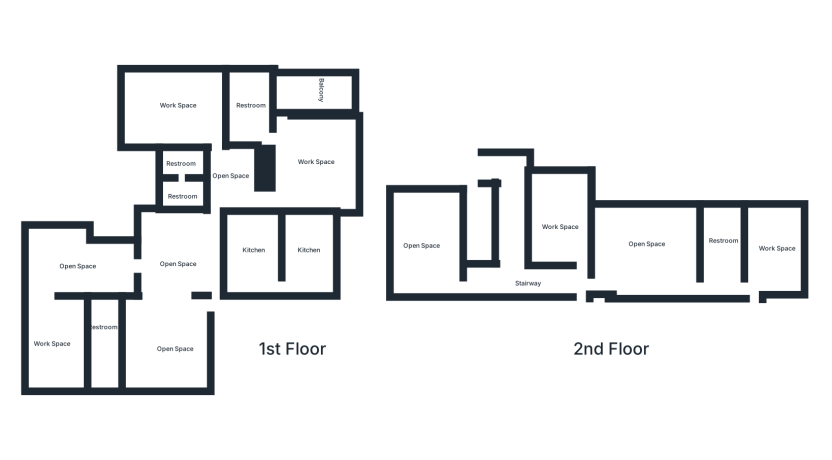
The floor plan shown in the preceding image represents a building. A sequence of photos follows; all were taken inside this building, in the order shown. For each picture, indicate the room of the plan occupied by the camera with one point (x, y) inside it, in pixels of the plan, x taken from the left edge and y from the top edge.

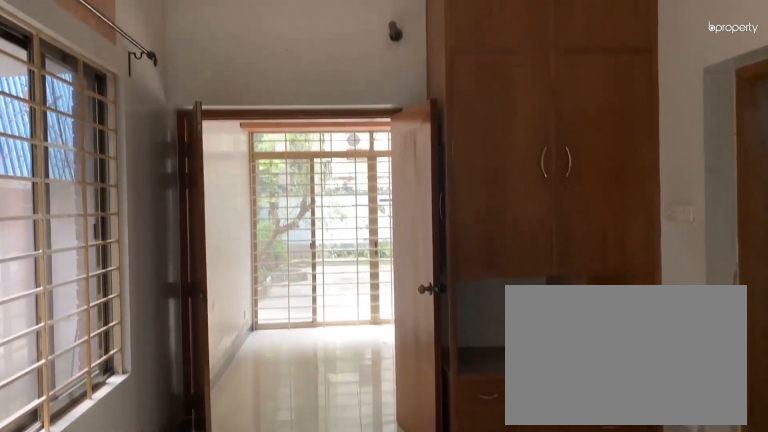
(57, 346)
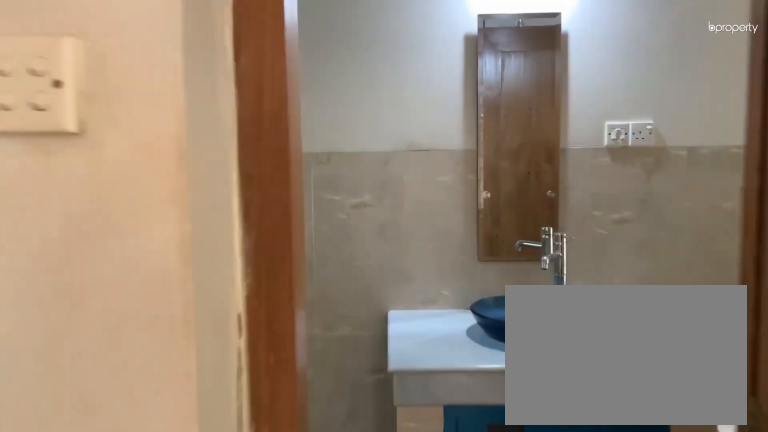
(57, 346)
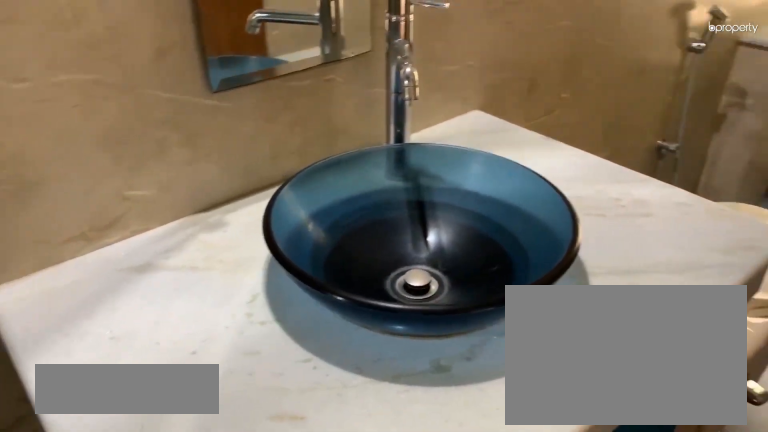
(109, 334)
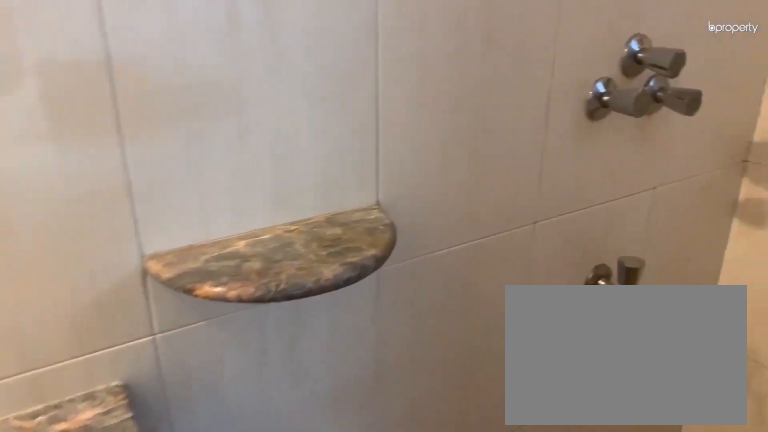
(179, 192)
